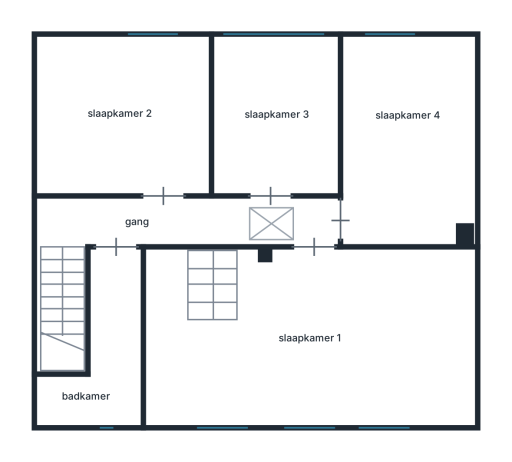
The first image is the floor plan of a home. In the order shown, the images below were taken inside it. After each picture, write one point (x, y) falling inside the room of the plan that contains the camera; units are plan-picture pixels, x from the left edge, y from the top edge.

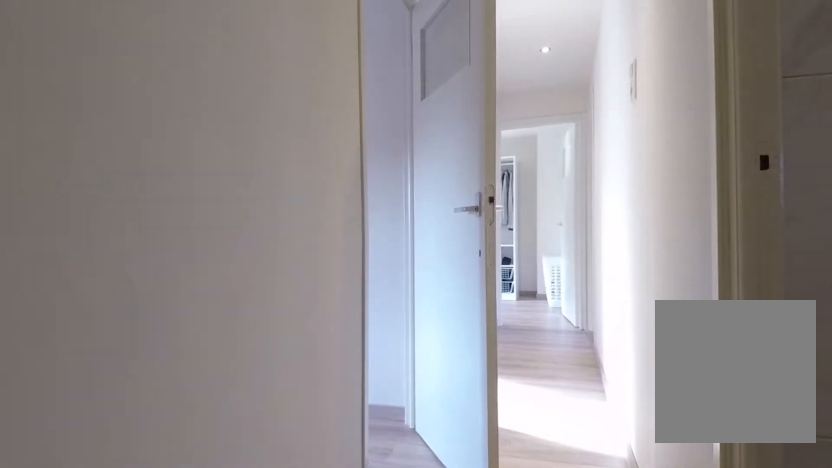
(139, 226)
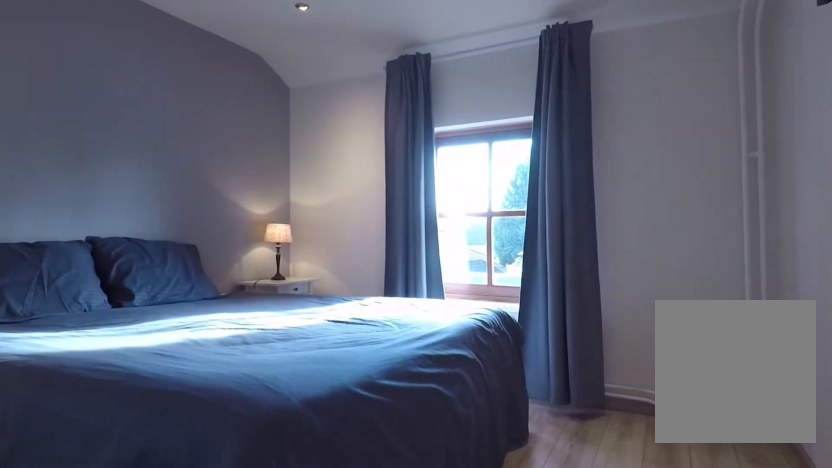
(124, 117)
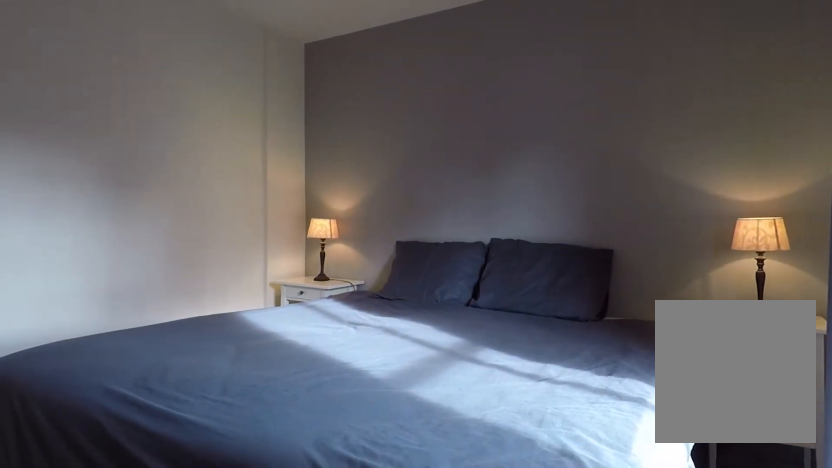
(124, 117)
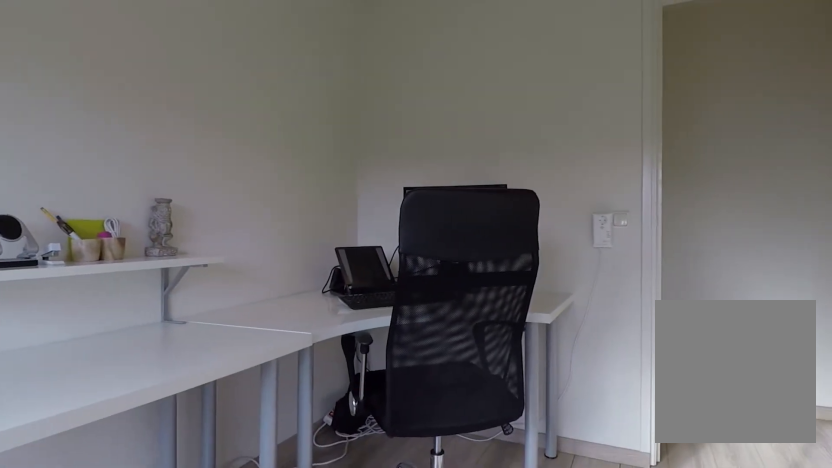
(273, 90)
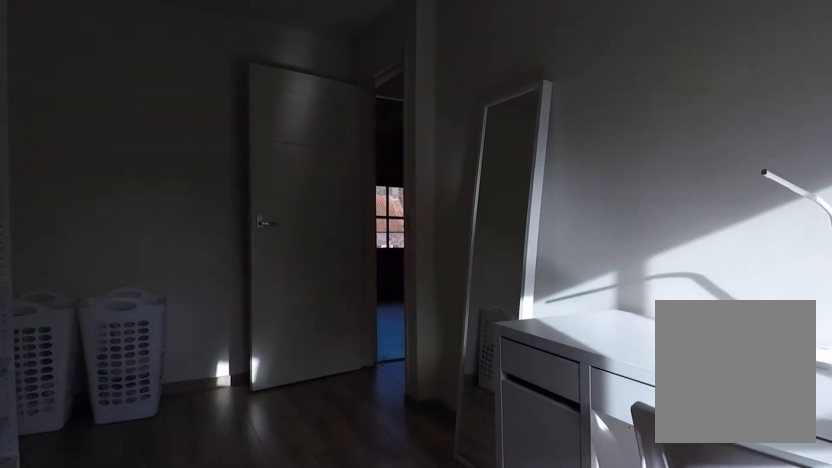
(411, 98)
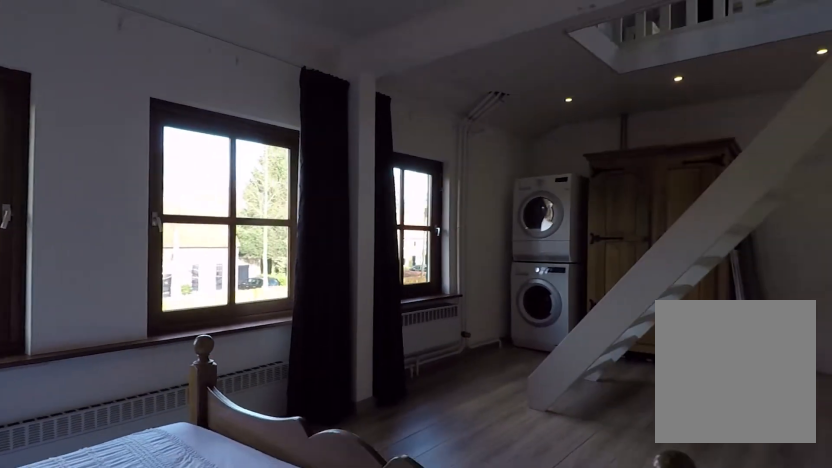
(176, 347)
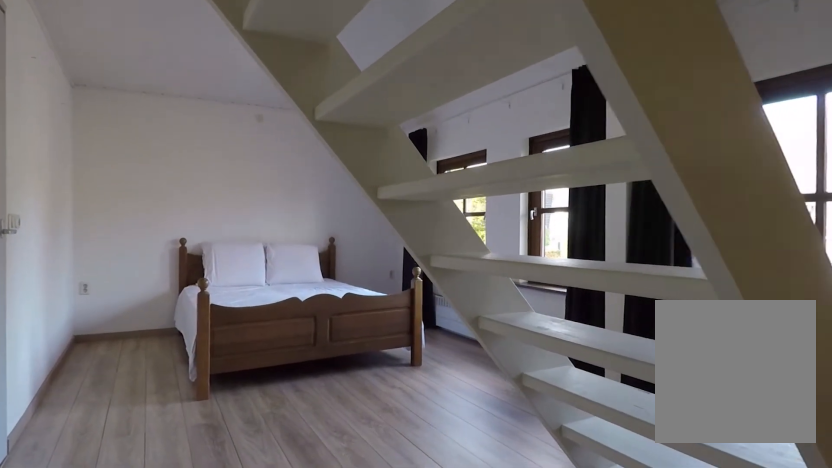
(176, 347)
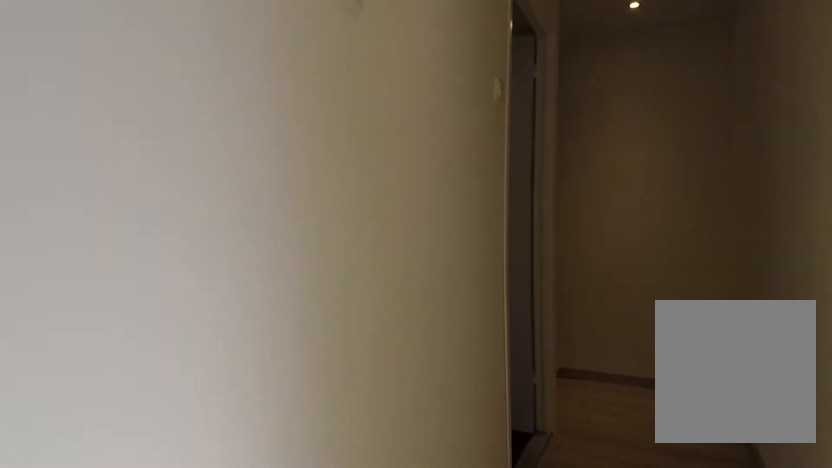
(130, 217)
